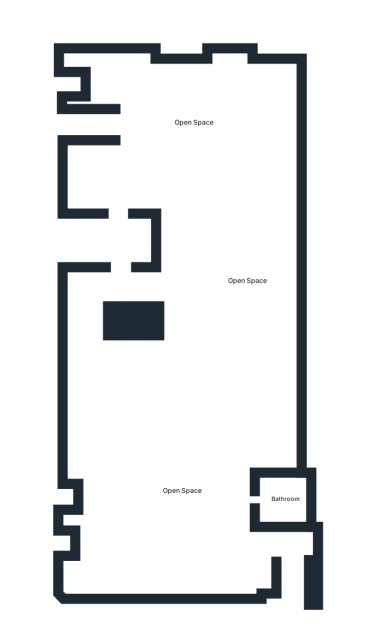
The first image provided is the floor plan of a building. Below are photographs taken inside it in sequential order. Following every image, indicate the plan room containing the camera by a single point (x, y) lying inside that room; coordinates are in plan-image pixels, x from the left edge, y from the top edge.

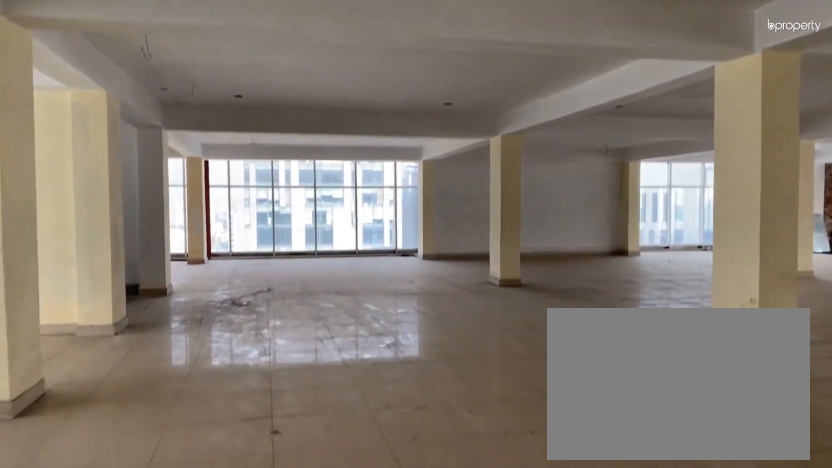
(195, 122)
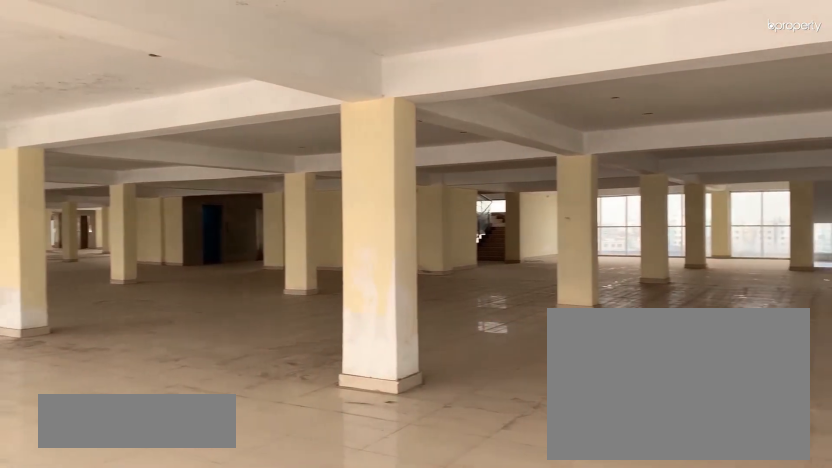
(195, 122)
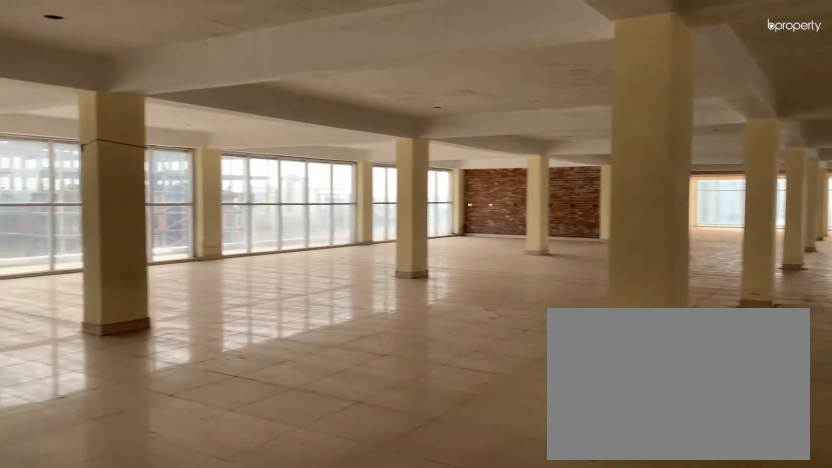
(245, 282)
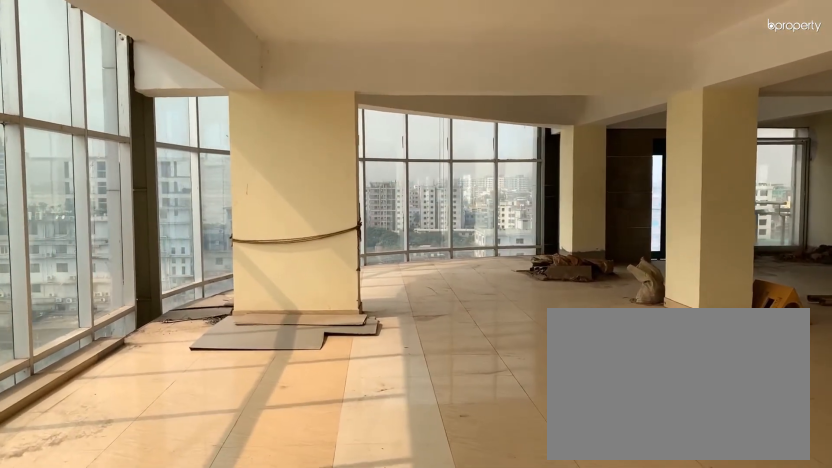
(181, 491)
